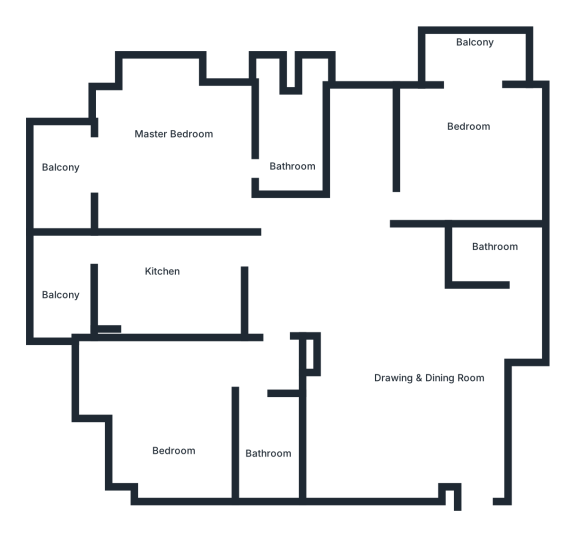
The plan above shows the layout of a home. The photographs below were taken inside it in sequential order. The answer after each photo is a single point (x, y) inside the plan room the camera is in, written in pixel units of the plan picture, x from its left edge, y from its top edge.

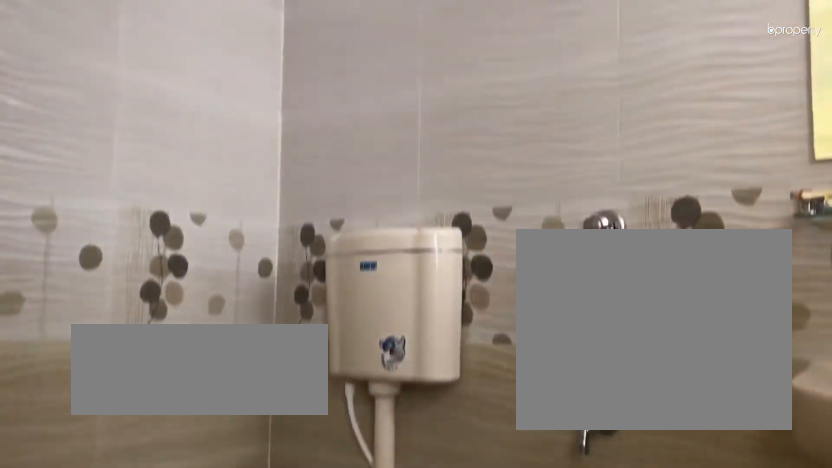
(497, 256)
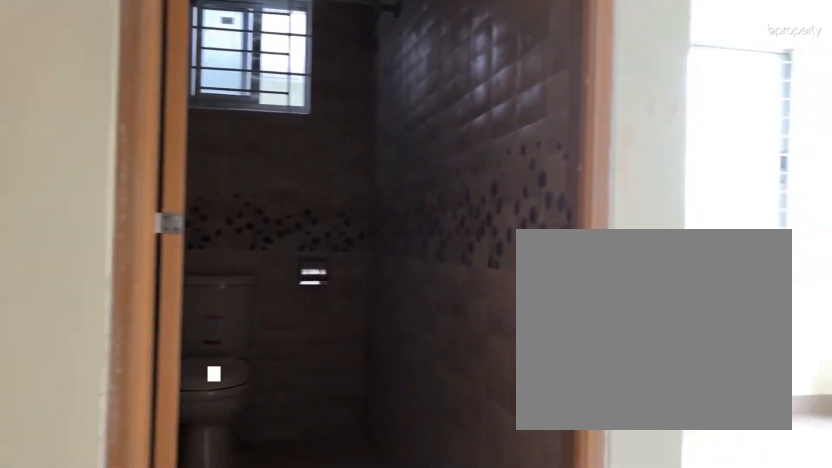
(232, 376)
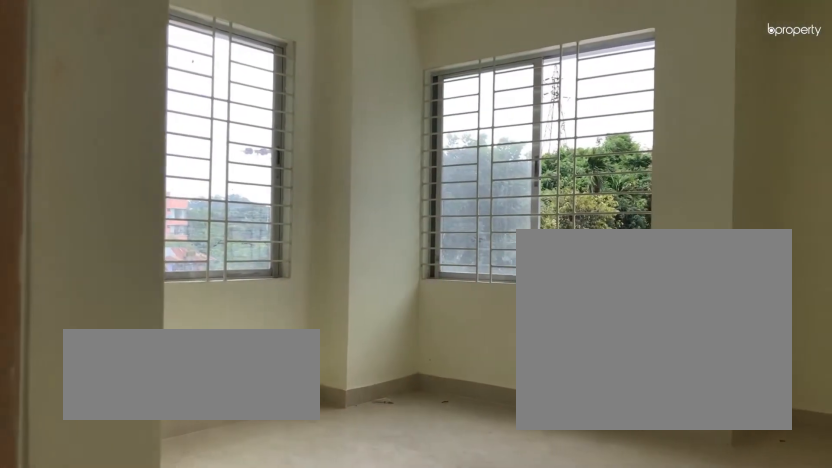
(173, 408)
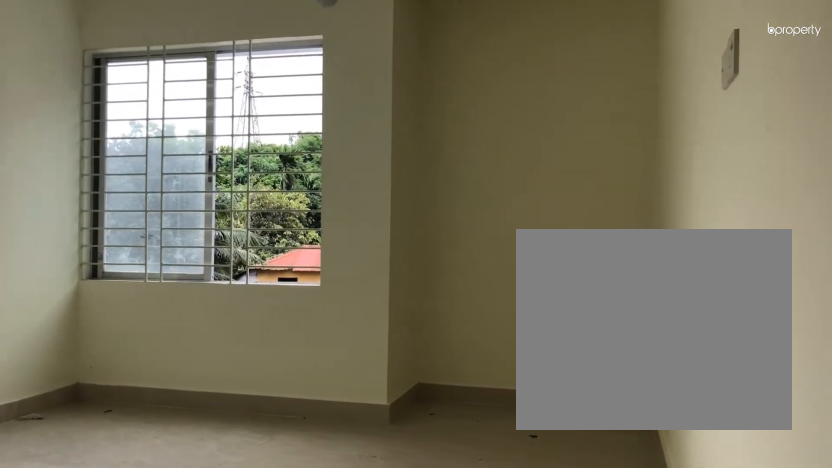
(173, 408)
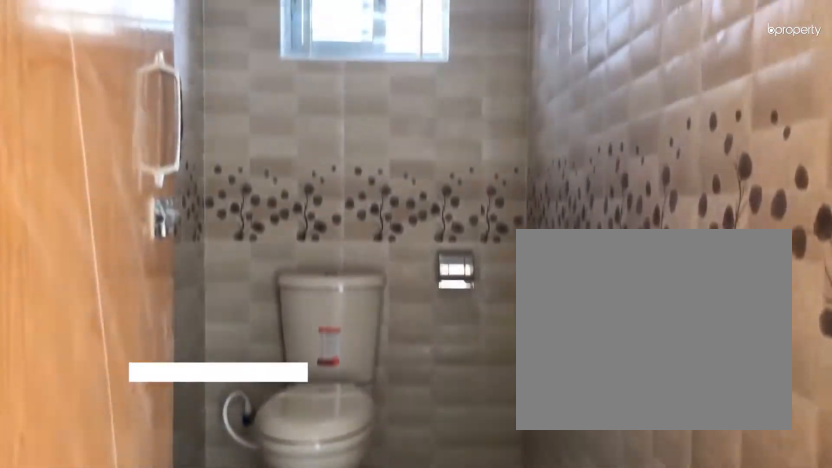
(262, 425)
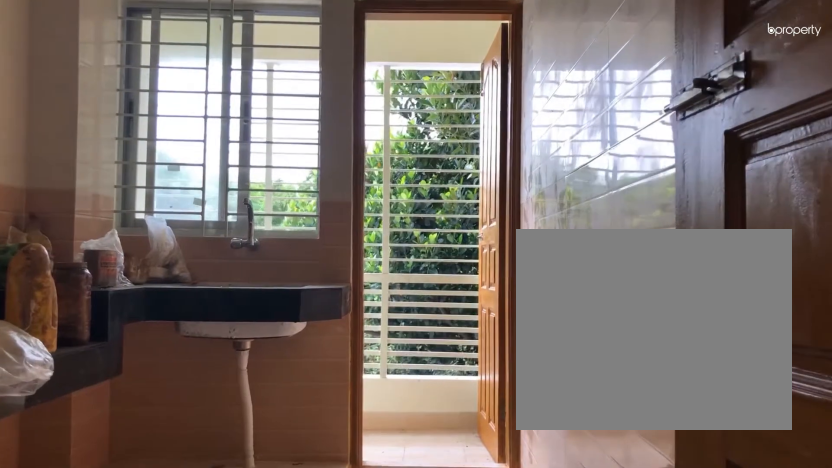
(165, 275)
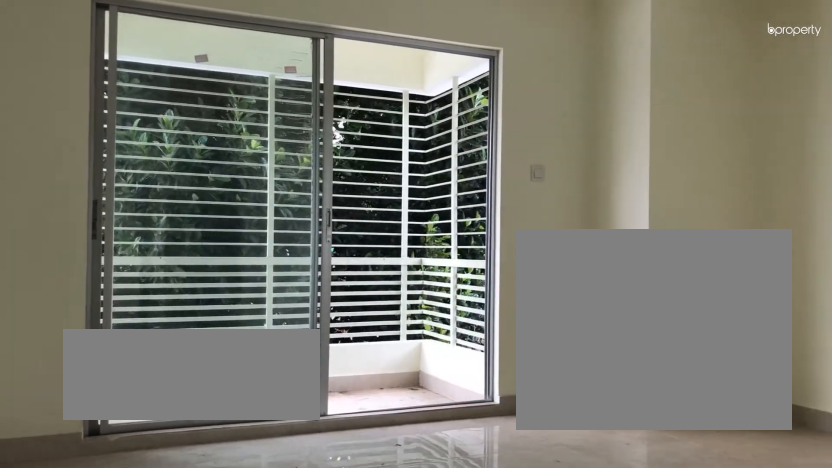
(174, 156)
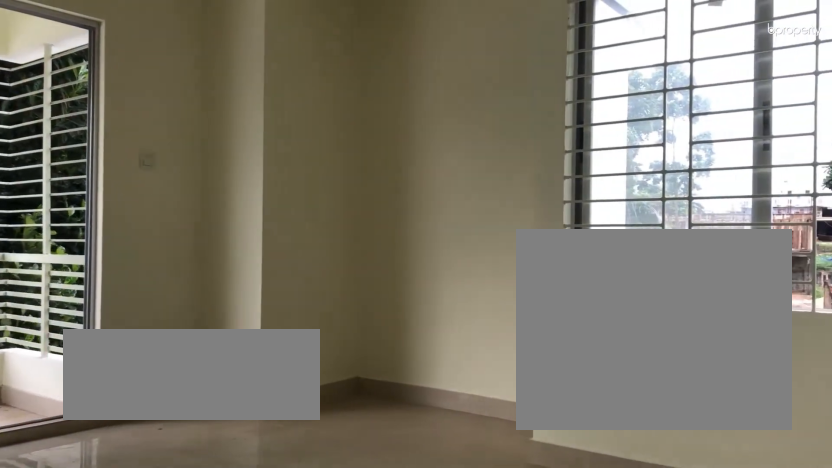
(174, 156)
